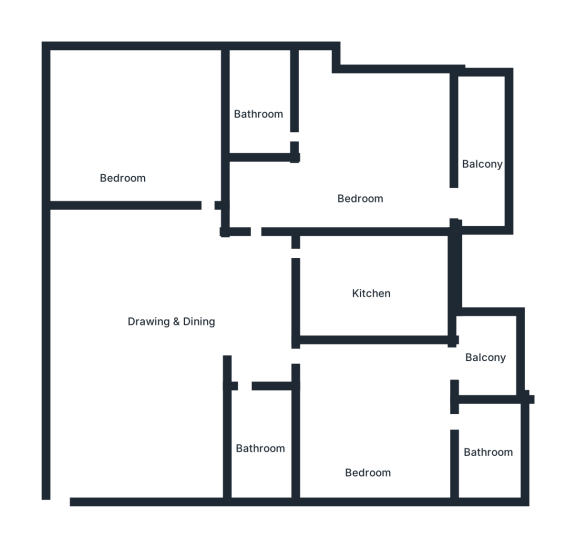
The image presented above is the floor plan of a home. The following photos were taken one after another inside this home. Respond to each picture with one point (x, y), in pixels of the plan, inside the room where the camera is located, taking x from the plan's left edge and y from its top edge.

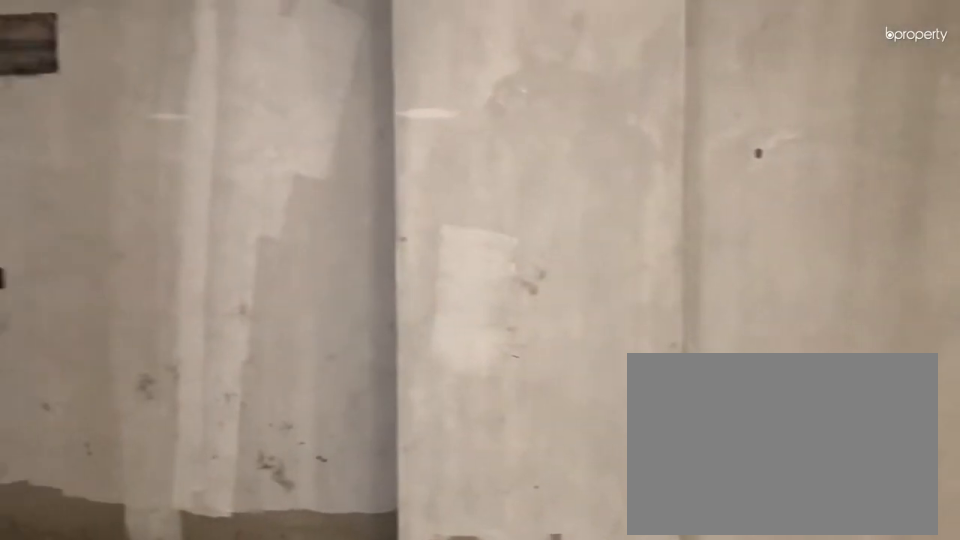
(172, 312)
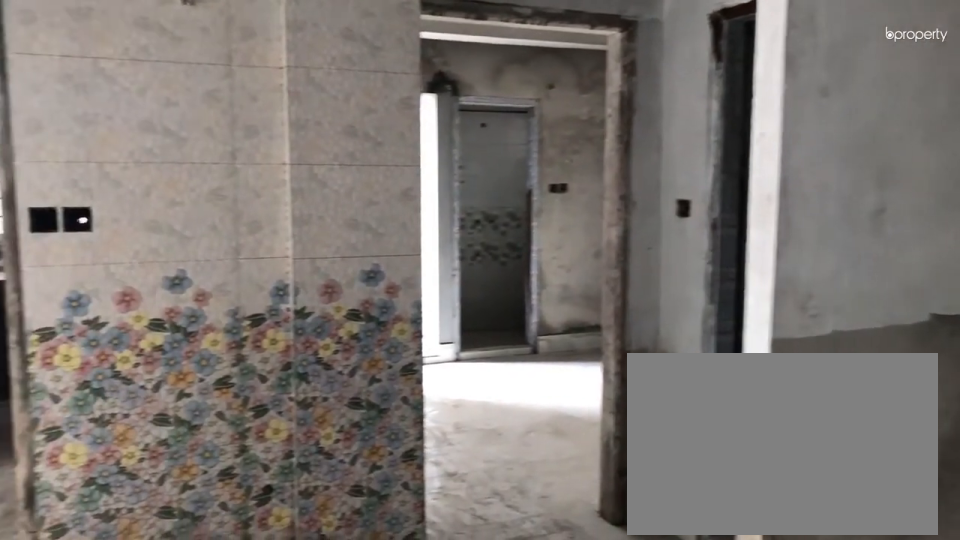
(172, 312)
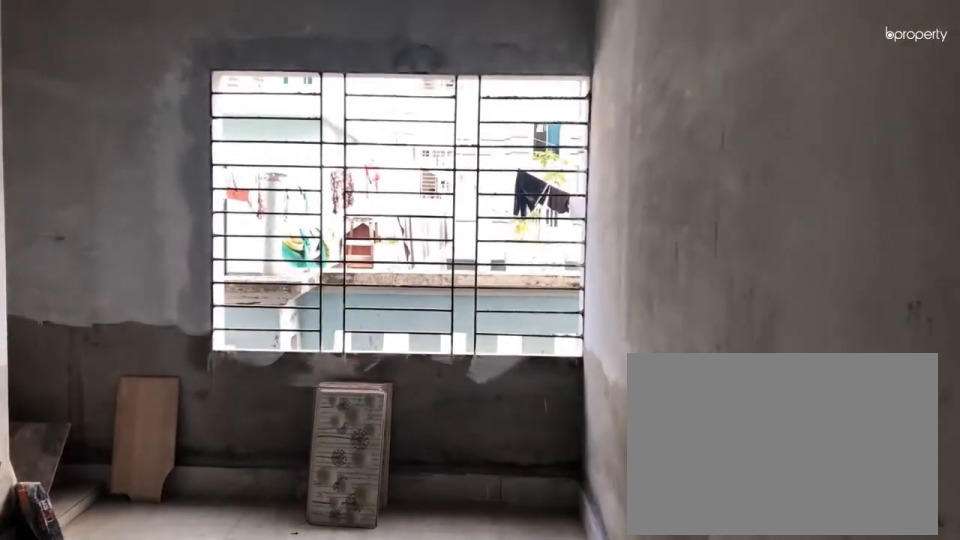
(196, 168)
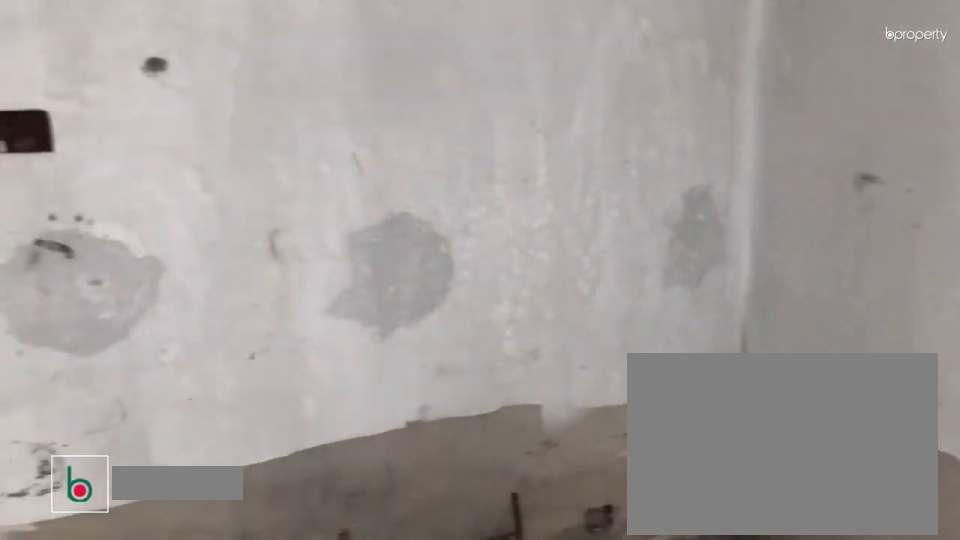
(121, 128)
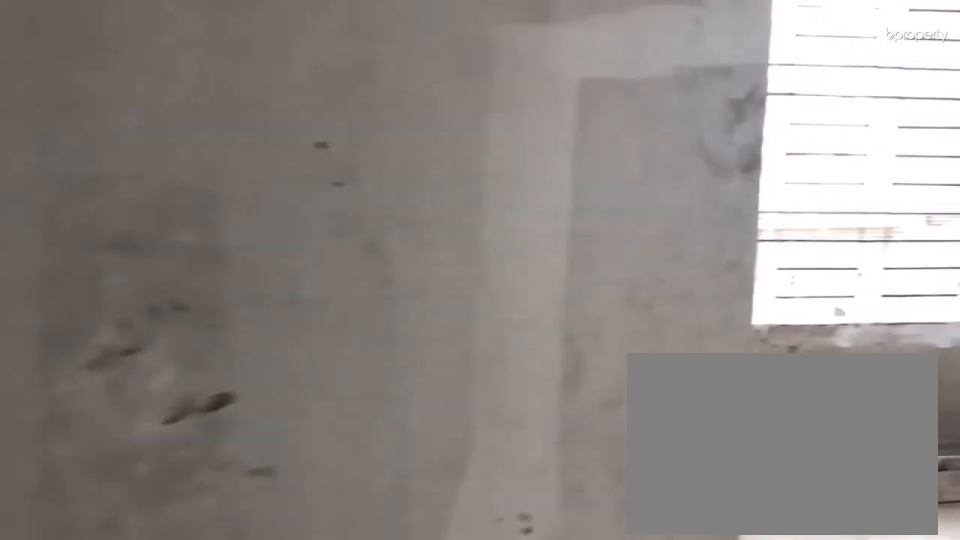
(291, 197)
